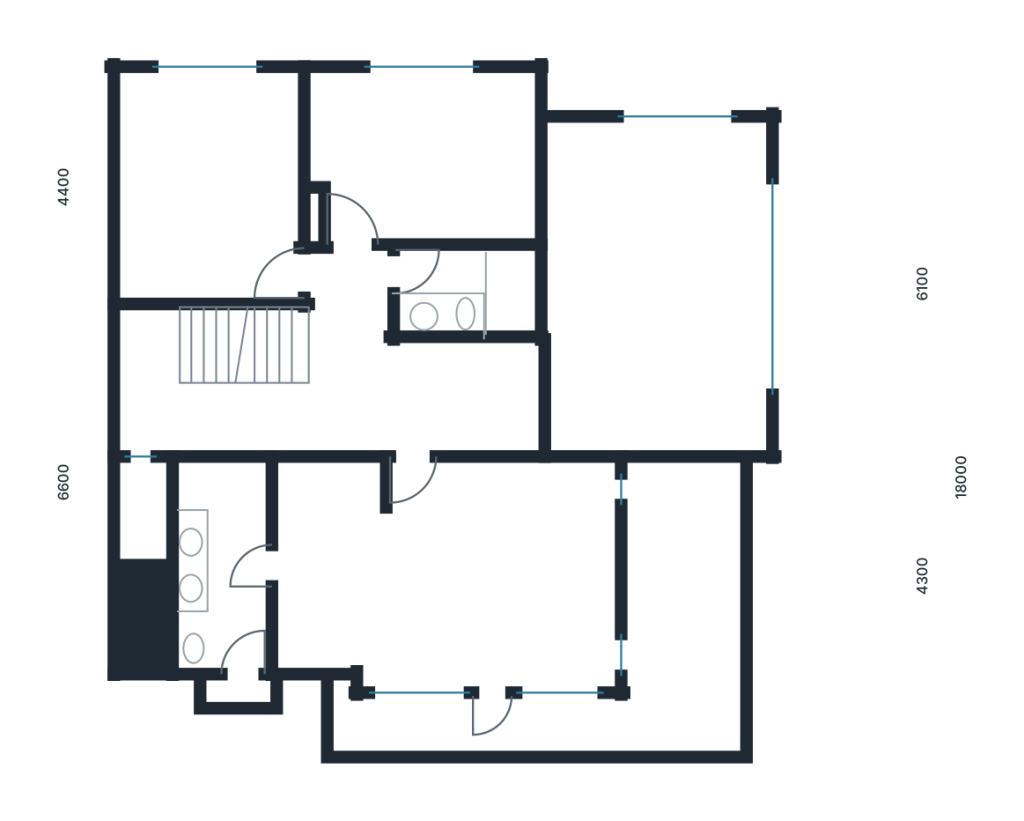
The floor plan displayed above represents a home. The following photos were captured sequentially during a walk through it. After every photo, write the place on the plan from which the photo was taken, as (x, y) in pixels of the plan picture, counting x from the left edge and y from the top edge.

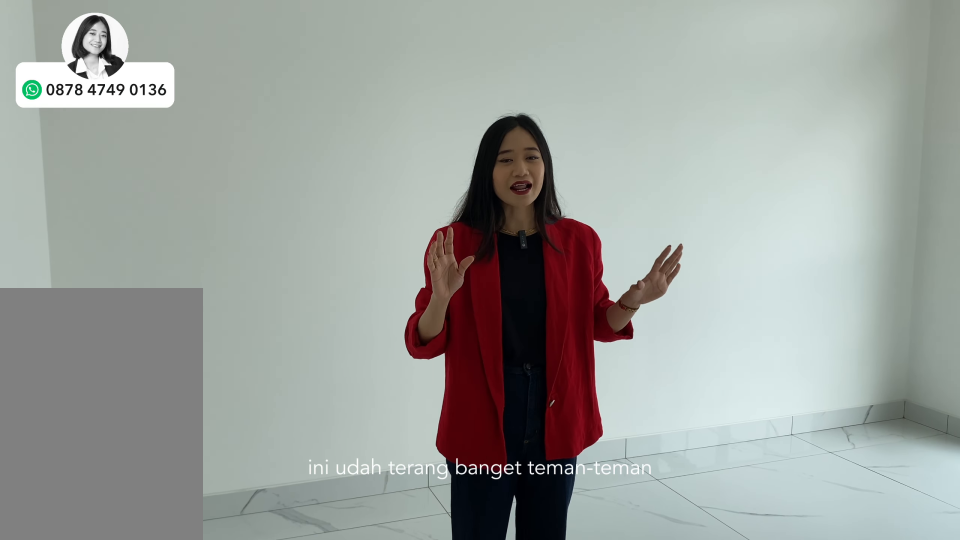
(207, 178)
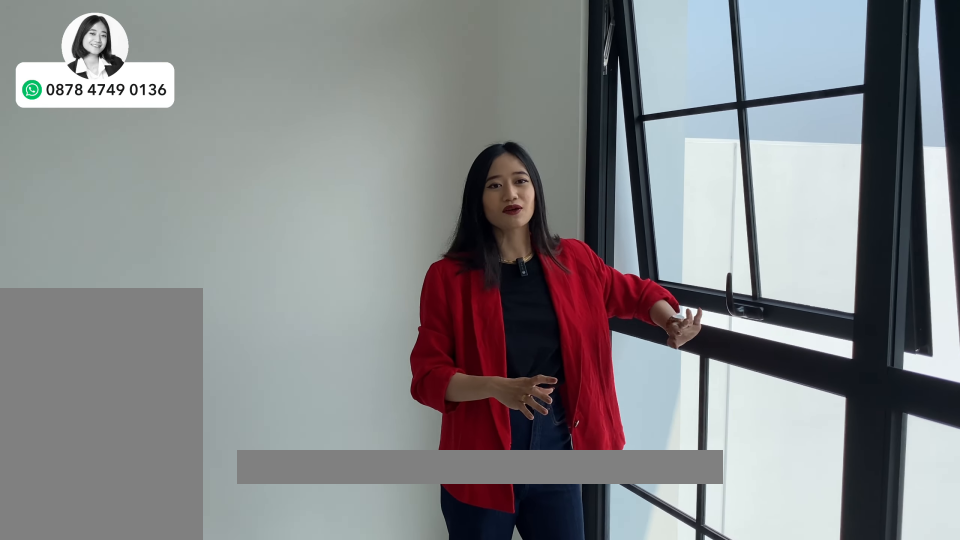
(206, 178)
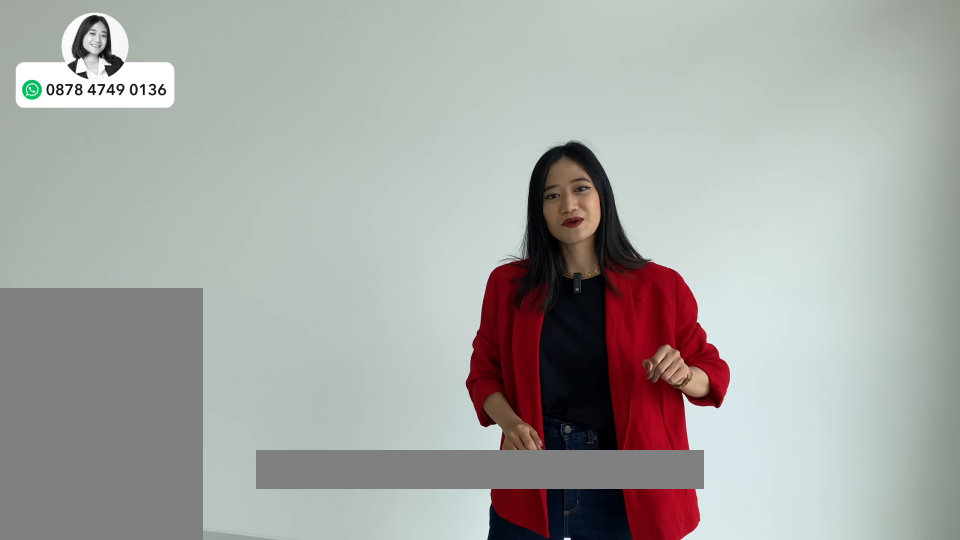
(206, 178)
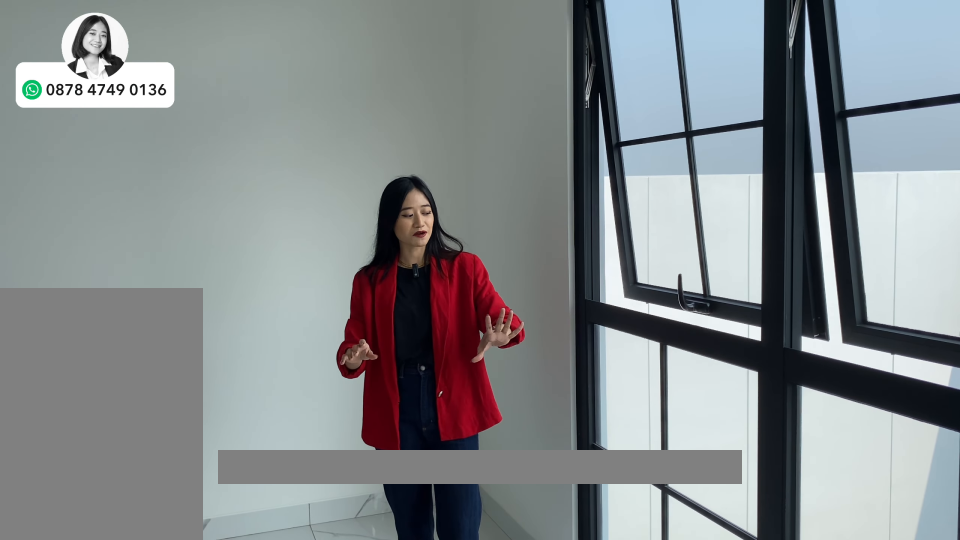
(440, 155)
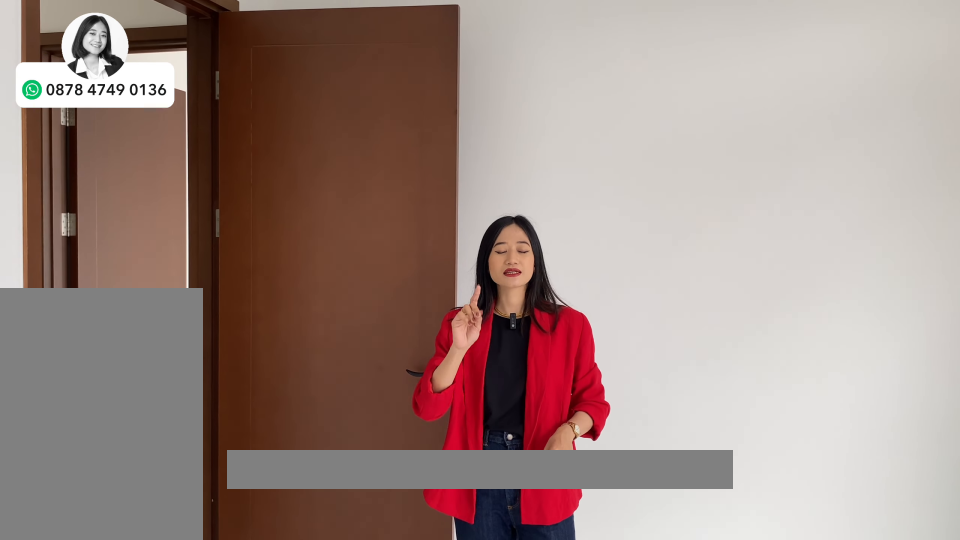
(440, 155)
